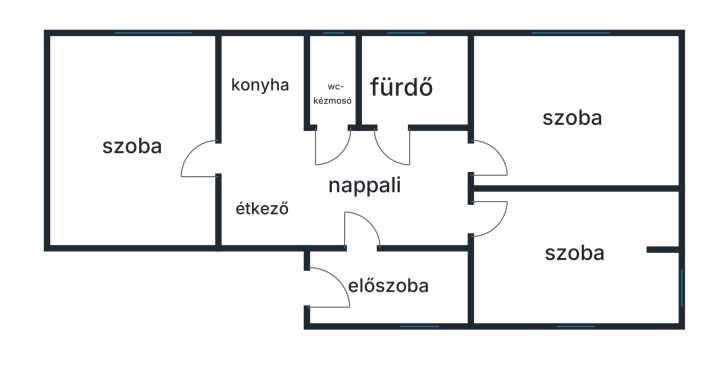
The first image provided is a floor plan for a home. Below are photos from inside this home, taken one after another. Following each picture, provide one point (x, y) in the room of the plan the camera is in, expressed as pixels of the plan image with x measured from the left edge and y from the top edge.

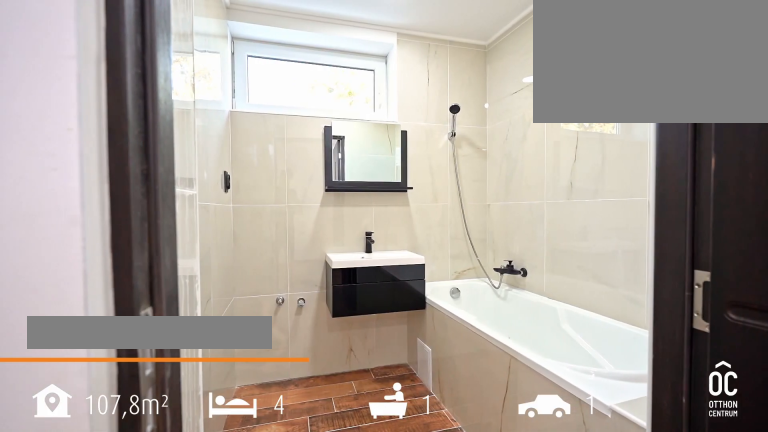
(408, 81)
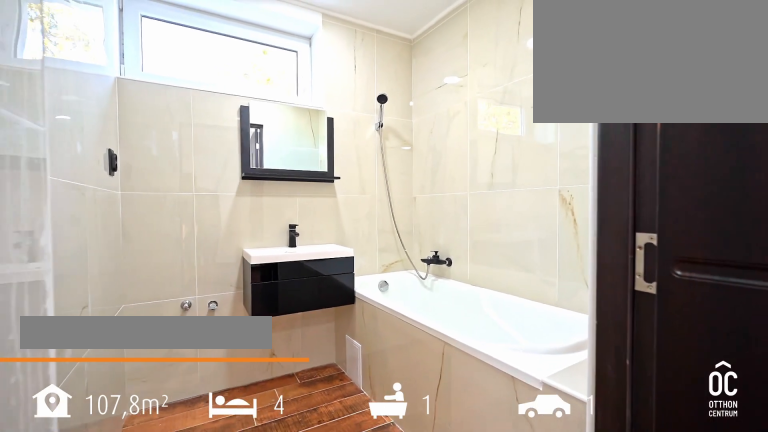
(408, 81)
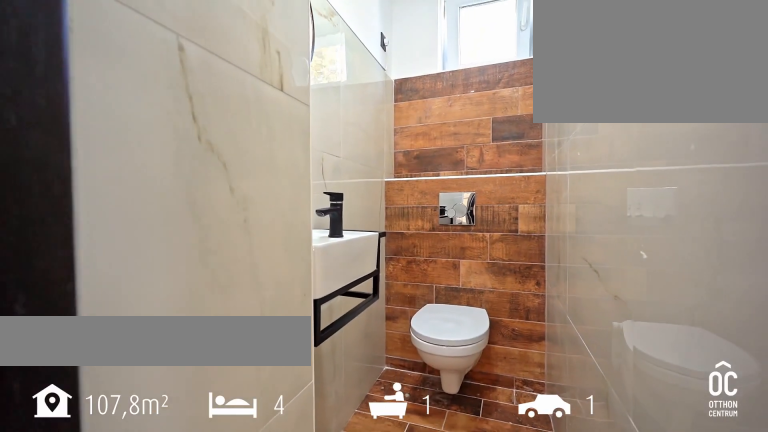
(332, 78)
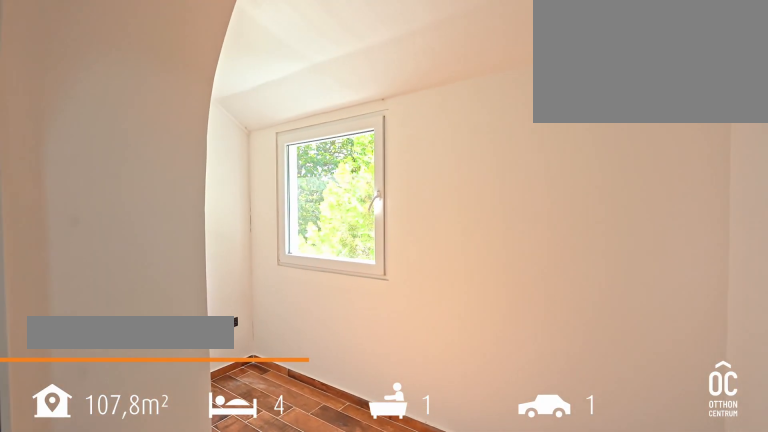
(386, 285)
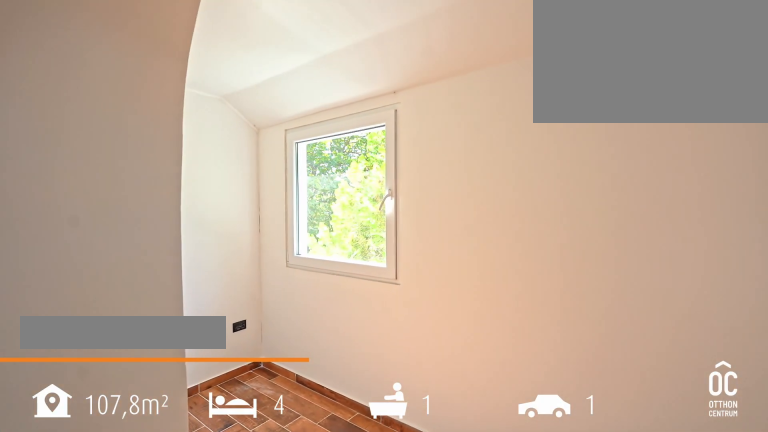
(386, 285)
